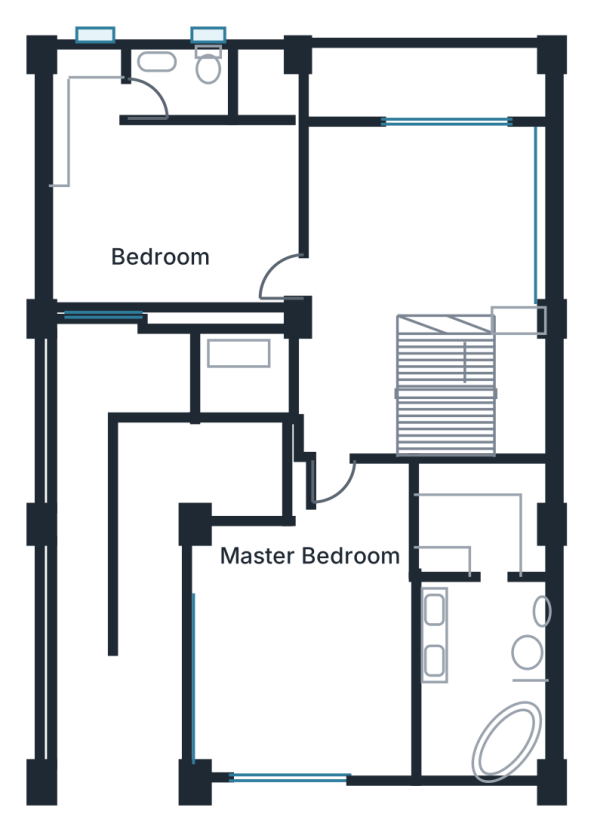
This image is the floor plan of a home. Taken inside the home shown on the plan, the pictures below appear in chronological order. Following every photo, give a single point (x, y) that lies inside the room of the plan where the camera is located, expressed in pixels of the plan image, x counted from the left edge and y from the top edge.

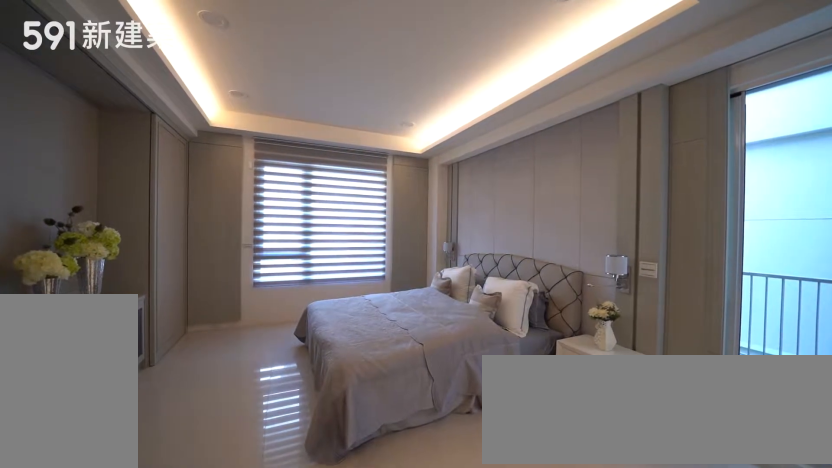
(304, 649)
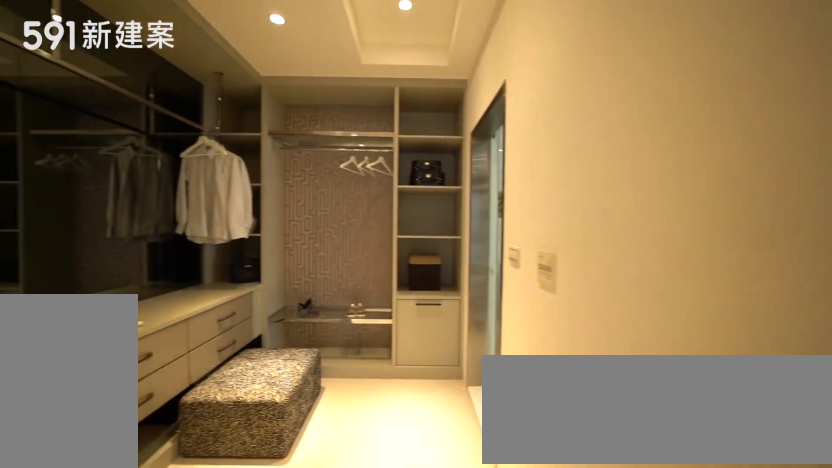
(493, 524)
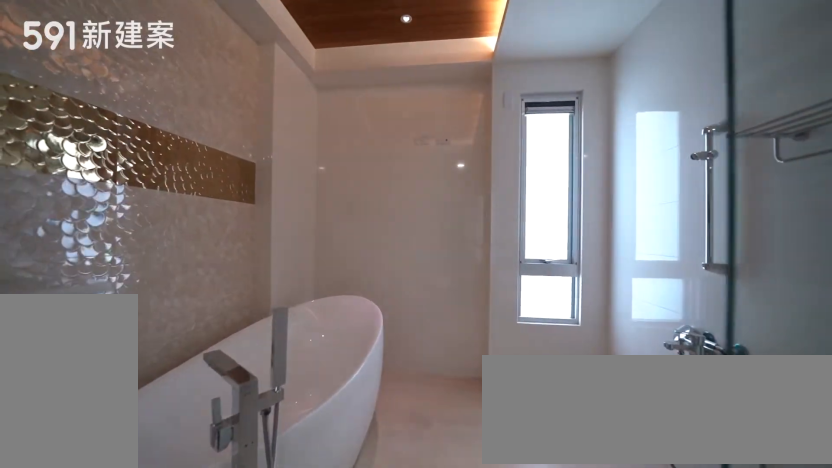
(489, 700)
